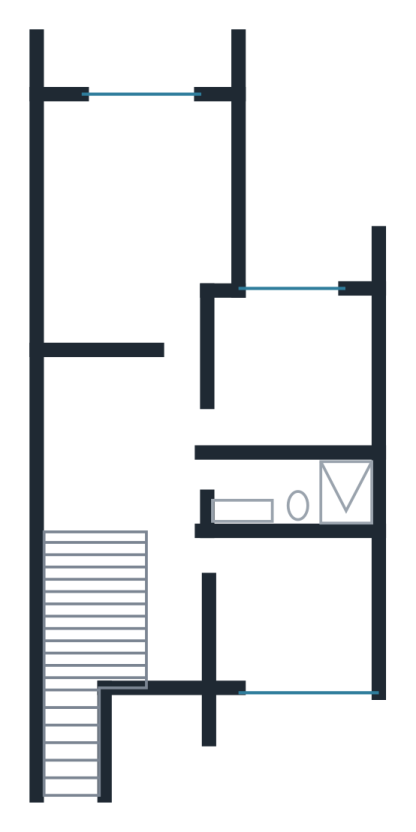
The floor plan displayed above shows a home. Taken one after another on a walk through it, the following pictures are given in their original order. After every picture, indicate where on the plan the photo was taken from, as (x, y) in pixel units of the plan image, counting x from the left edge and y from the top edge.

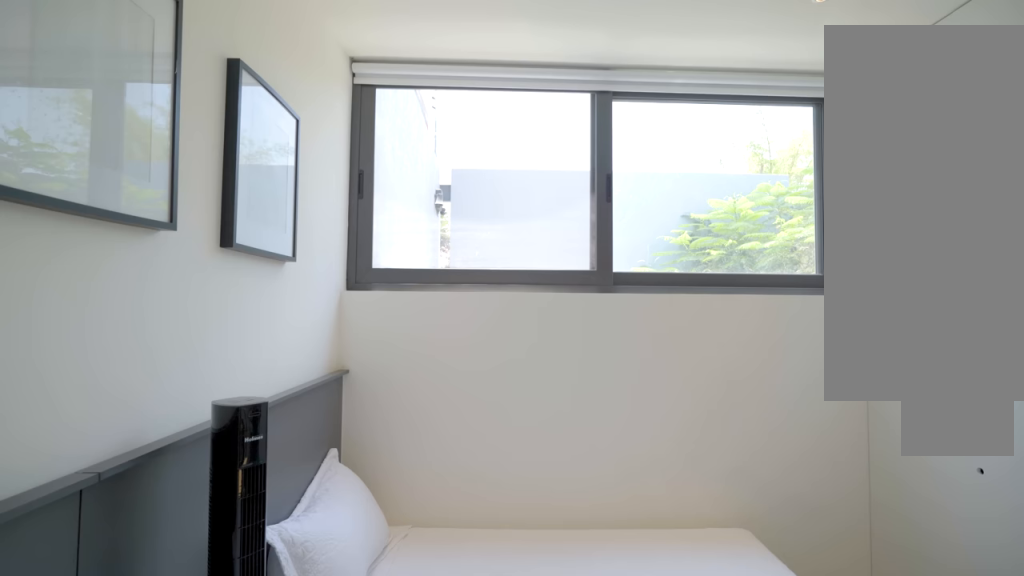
(250, 631)
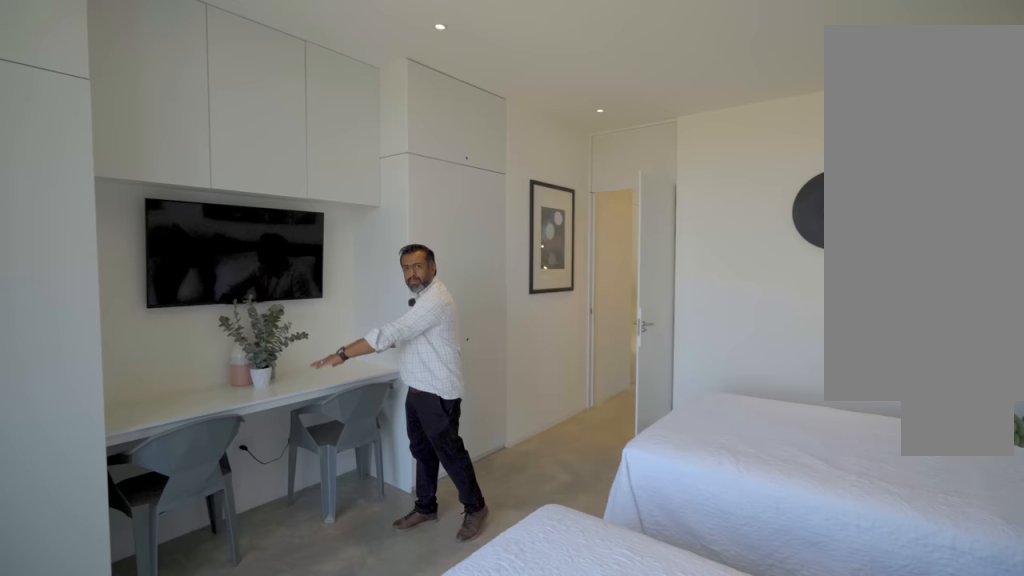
(173, 210)
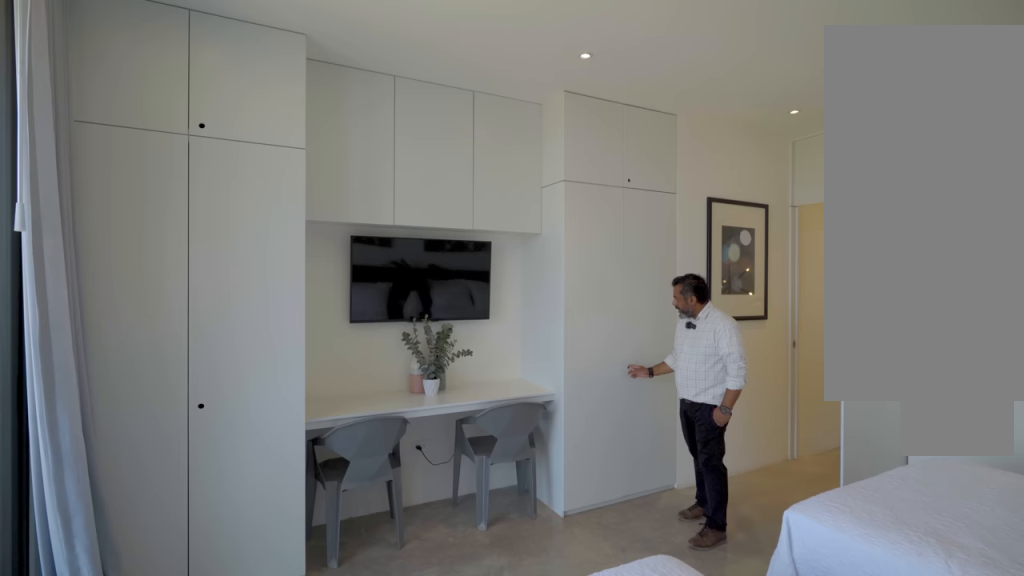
(173, 210)
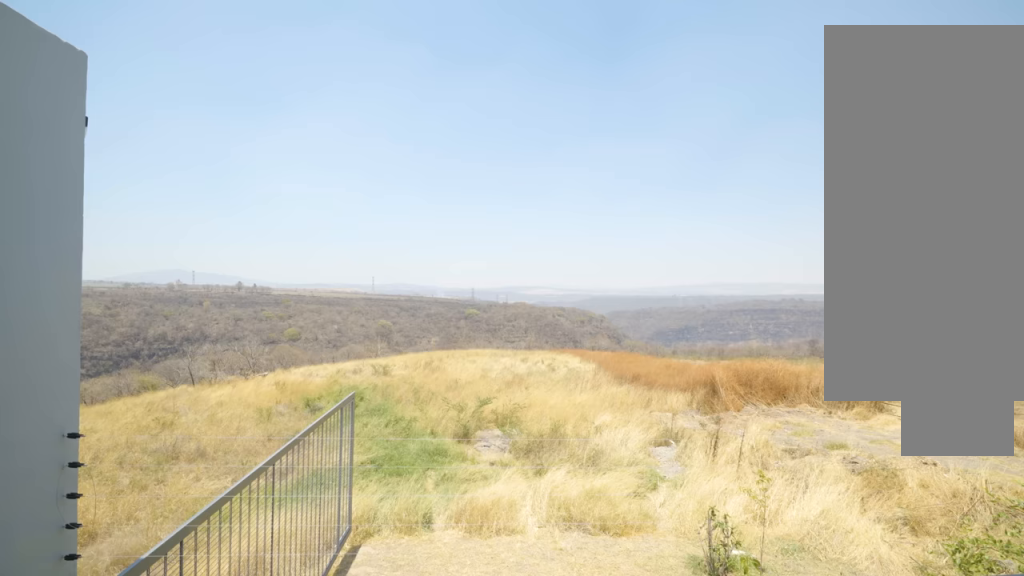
(129, 92)
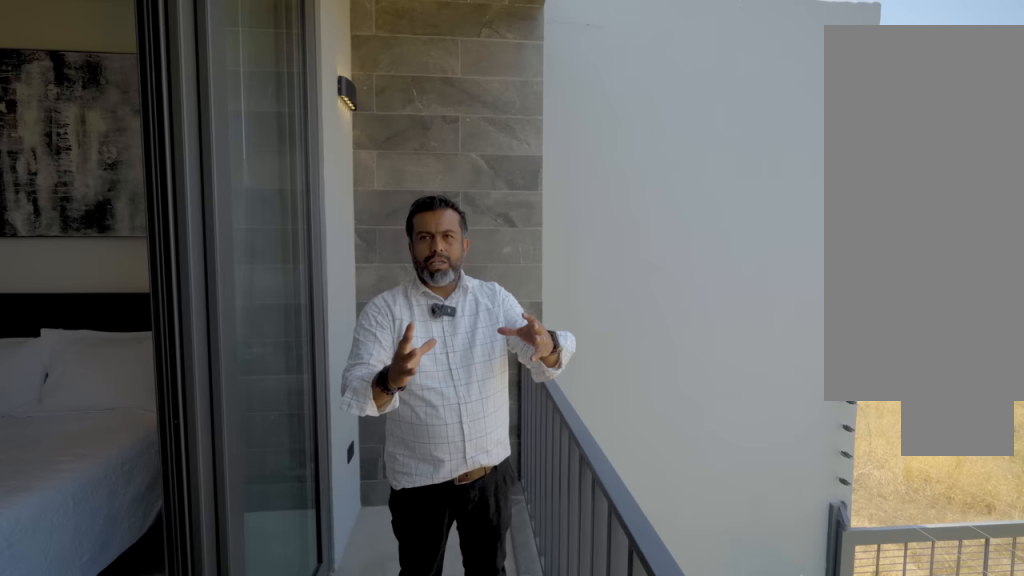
(157, 70)
